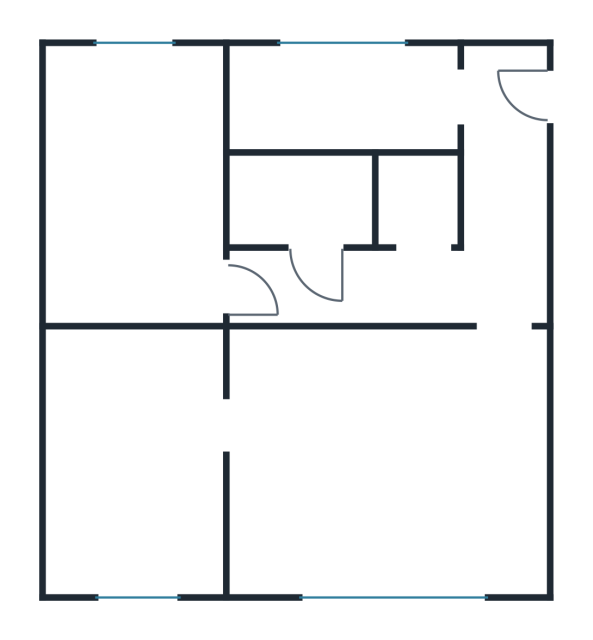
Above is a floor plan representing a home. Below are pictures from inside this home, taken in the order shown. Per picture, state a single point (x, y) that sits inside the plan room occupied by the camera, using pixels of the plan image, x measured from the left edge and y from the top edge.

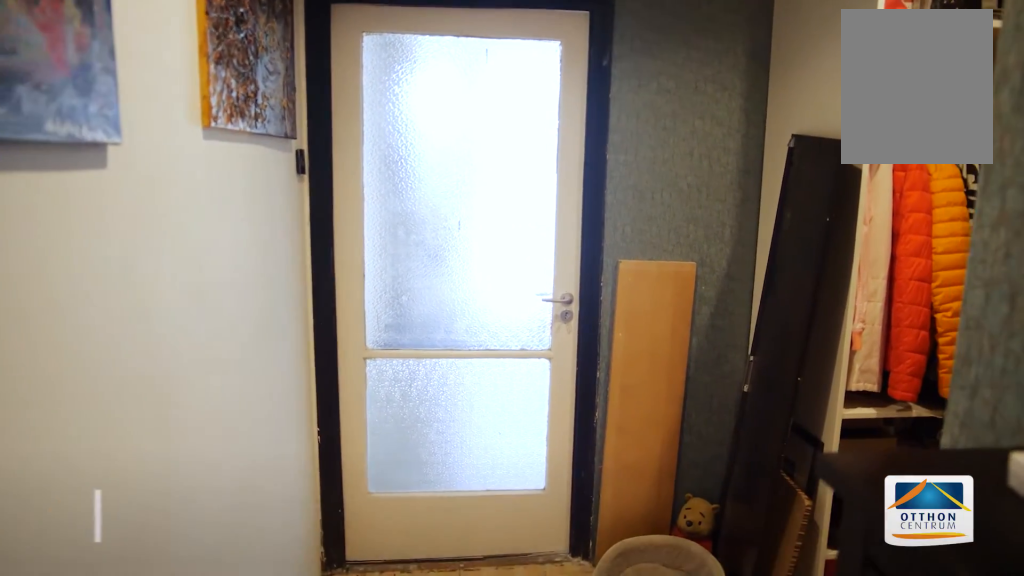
(500, 256)
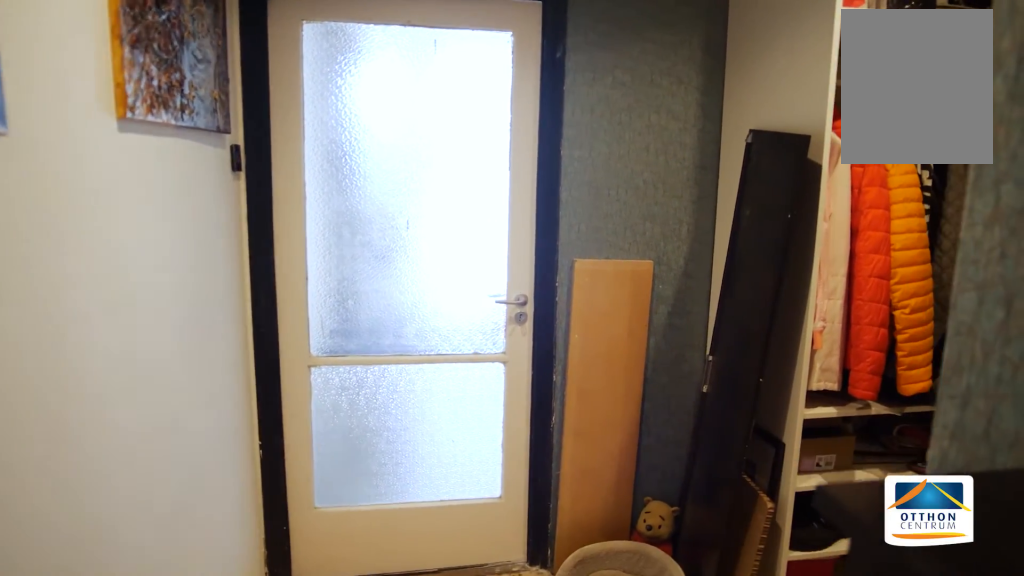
(499, 267)
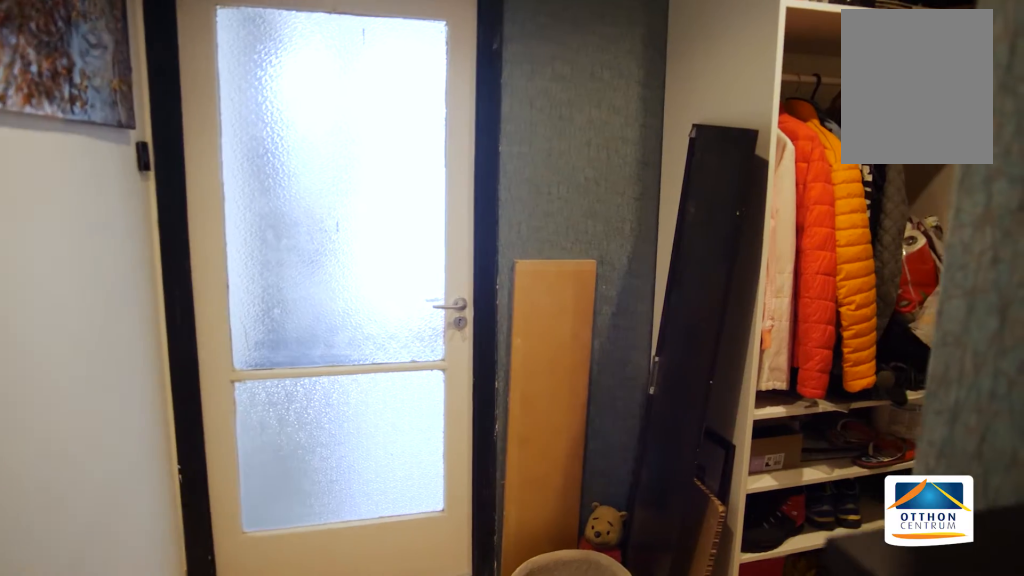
(499, 278)
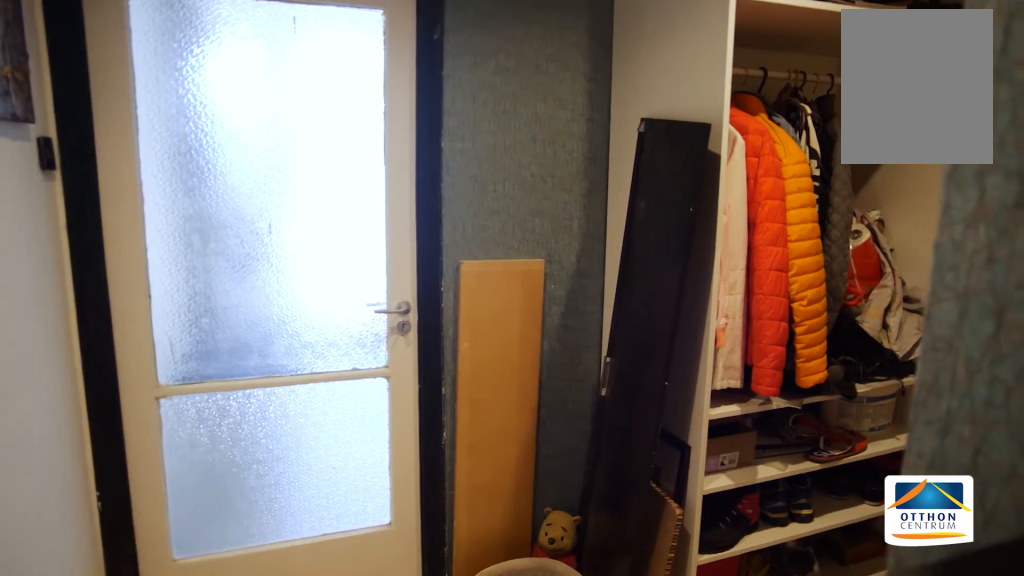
(497, 290)
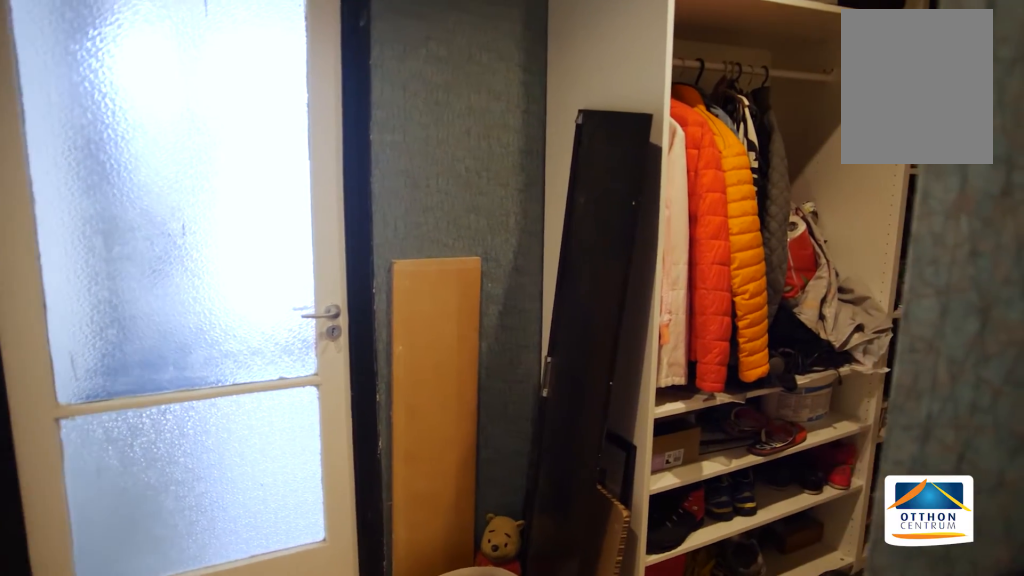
(481, 291)
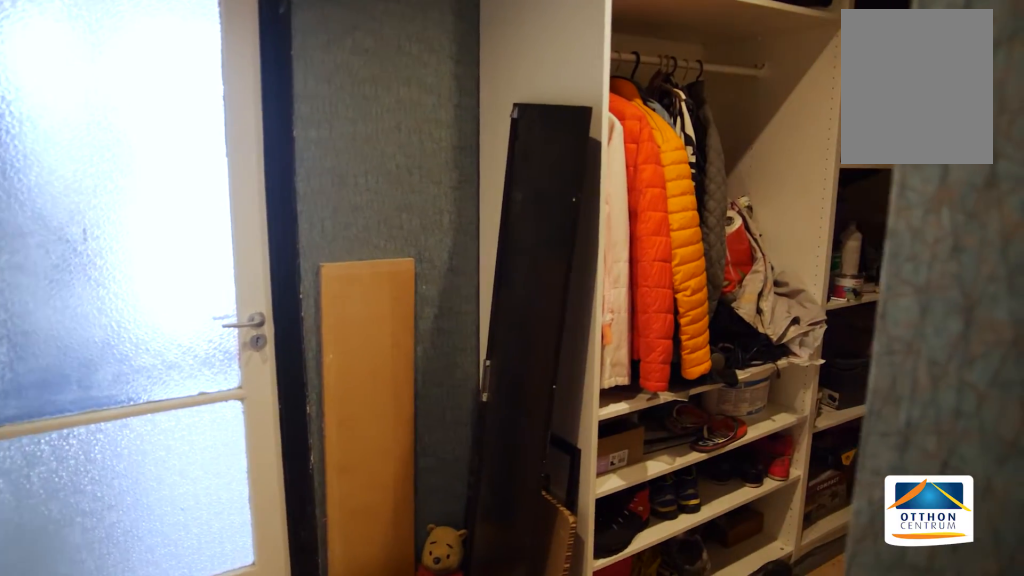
(466, 292)
